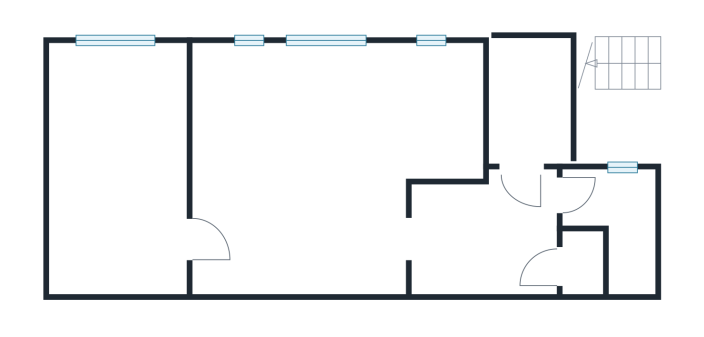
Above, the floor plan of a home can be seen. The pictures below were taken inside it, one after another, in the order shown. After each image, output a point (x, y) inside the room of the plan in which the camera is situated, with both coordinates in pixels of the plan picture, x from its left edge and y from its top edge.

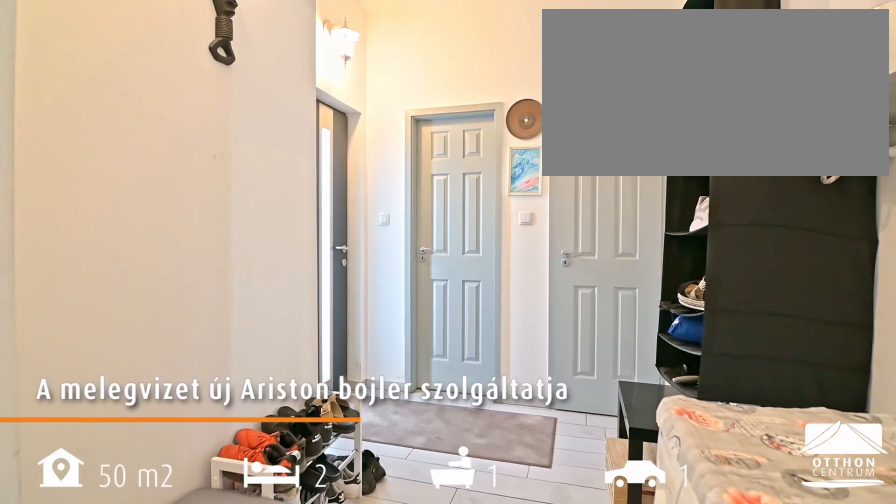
(483, 235)
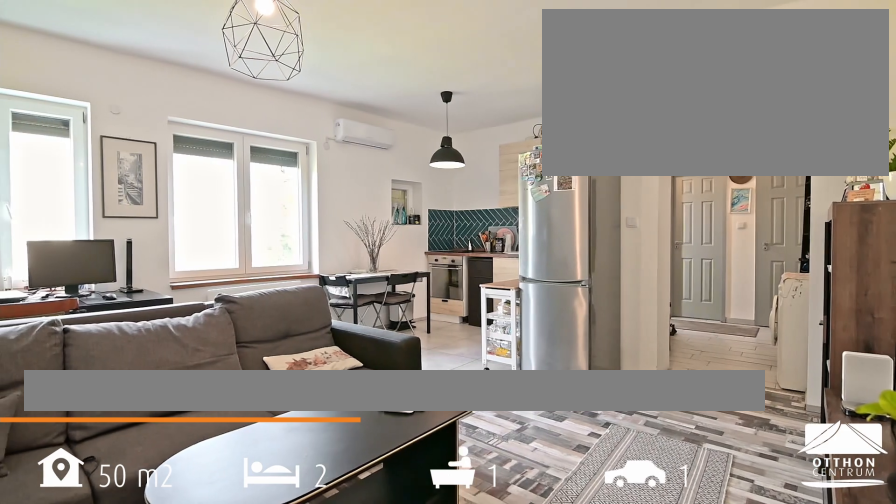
(299, 164)
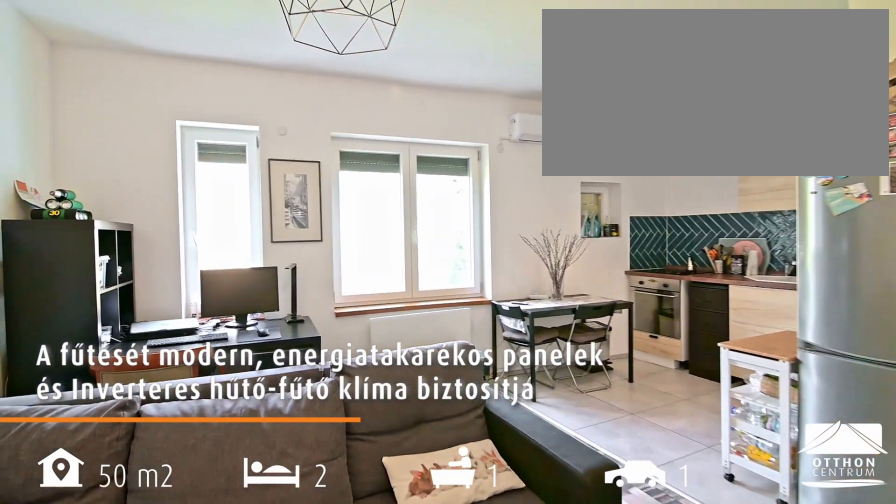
(299, 164)
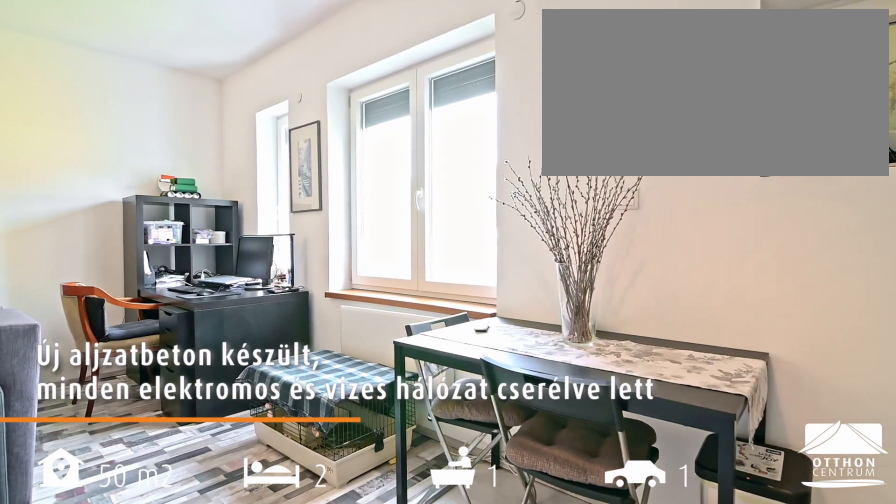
(438, 109)
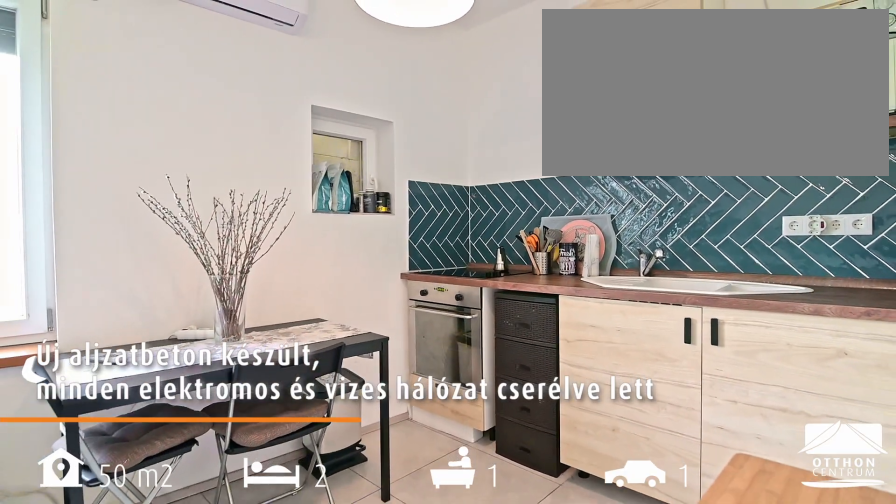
(438, 109)
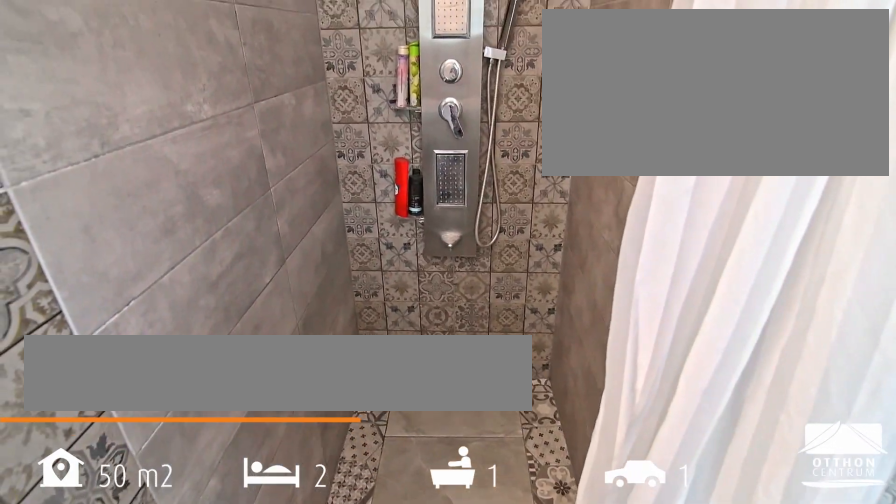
(624, 206)
